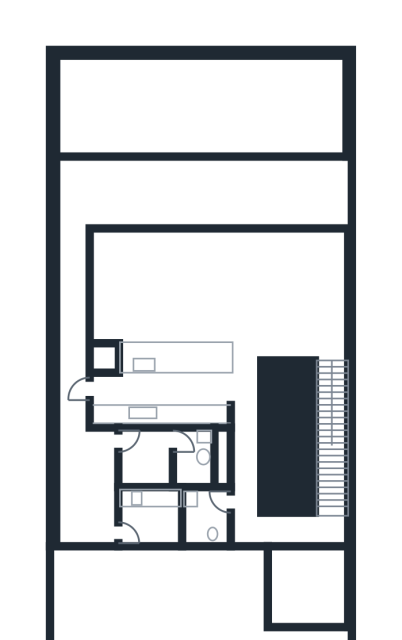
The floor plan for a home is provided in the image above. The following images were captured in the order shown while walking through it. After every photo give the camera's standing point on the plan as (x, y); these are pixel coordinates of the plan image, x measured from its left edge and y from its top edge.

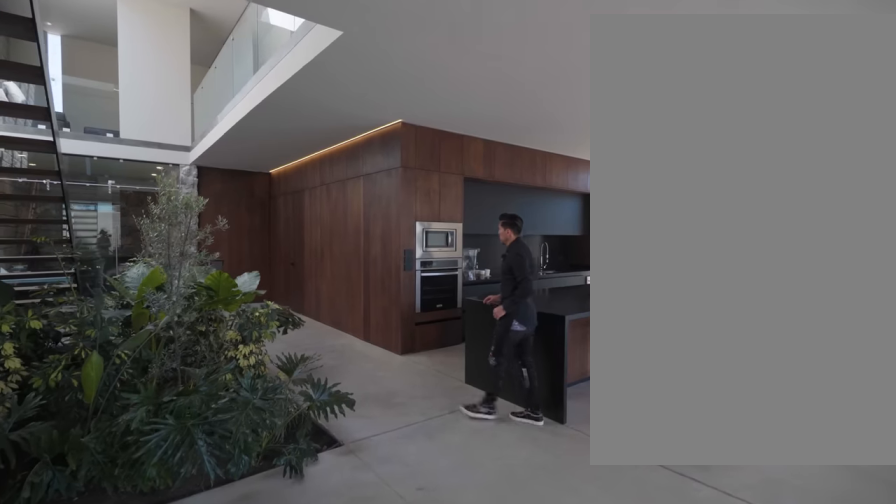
(285, 282)
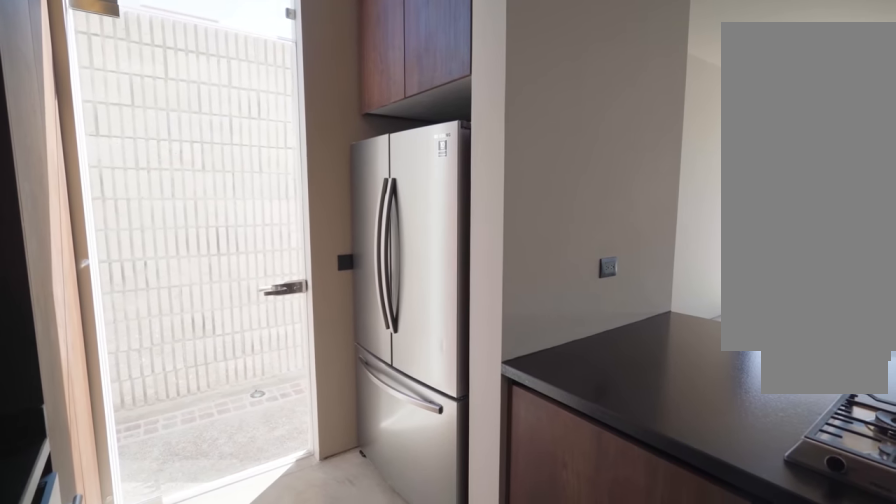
(152, 387)
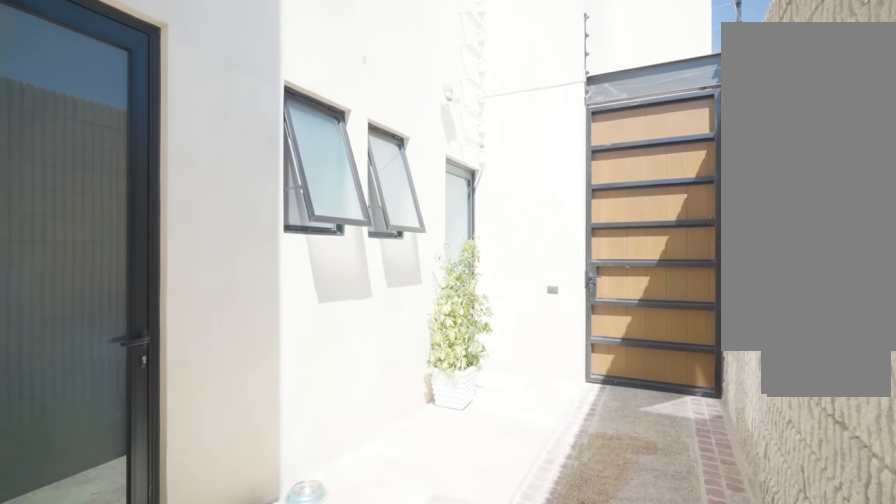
(68, 399)
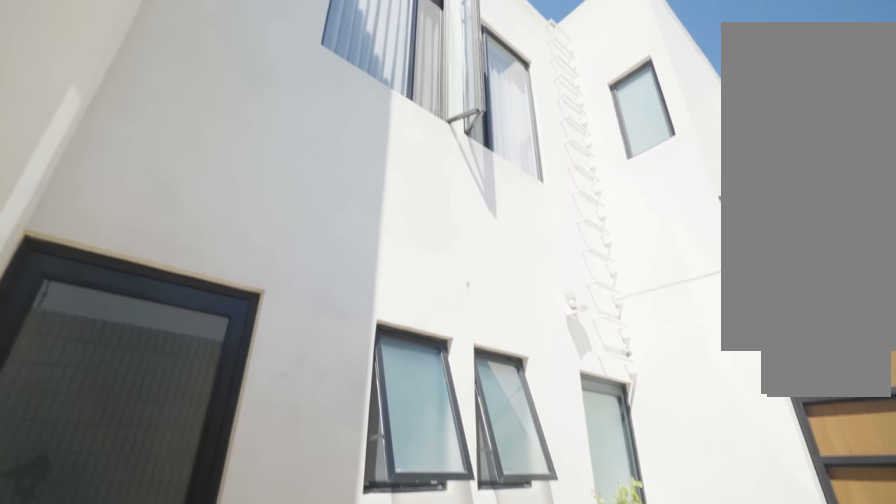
(74, 447)
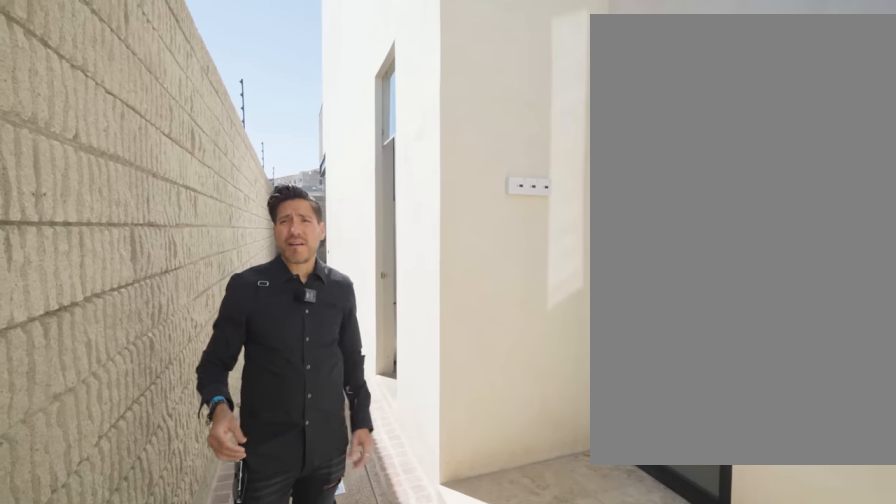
(78, 516)
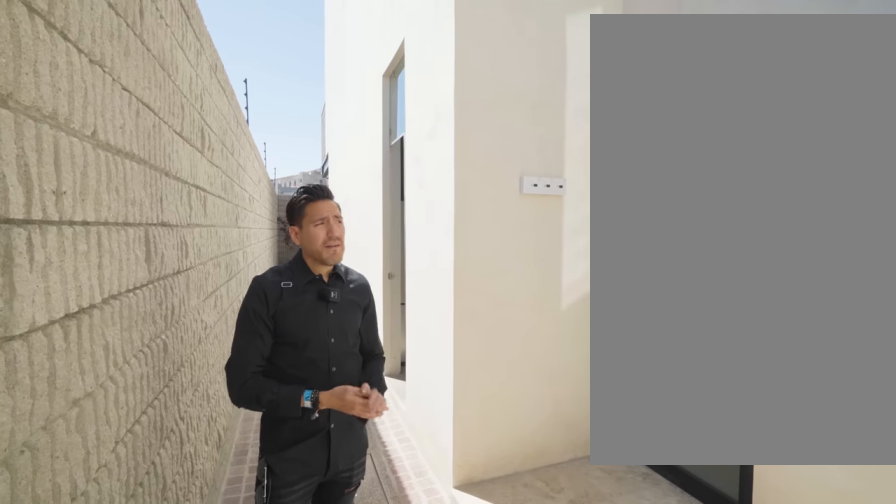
(77, 508)
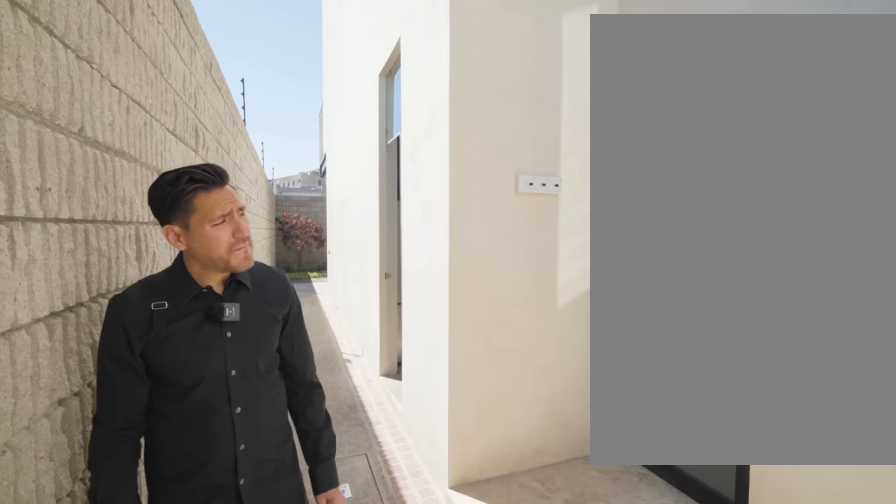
(70, 488)
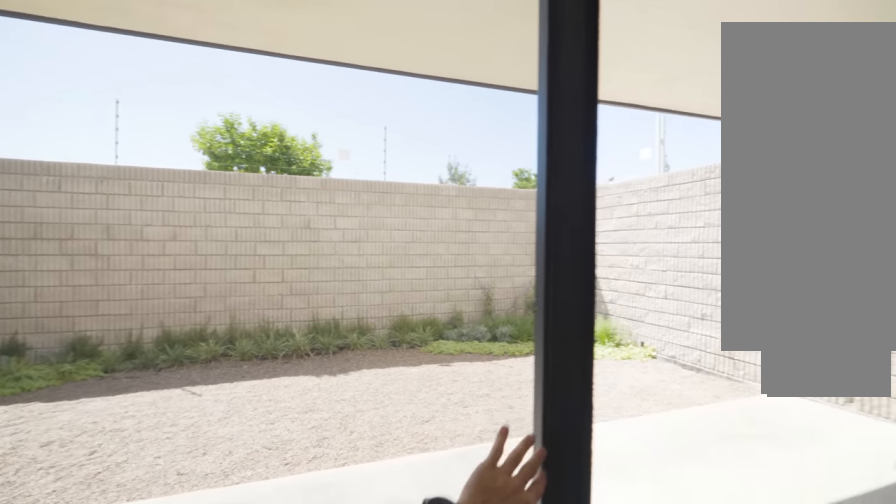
(172, 248)
